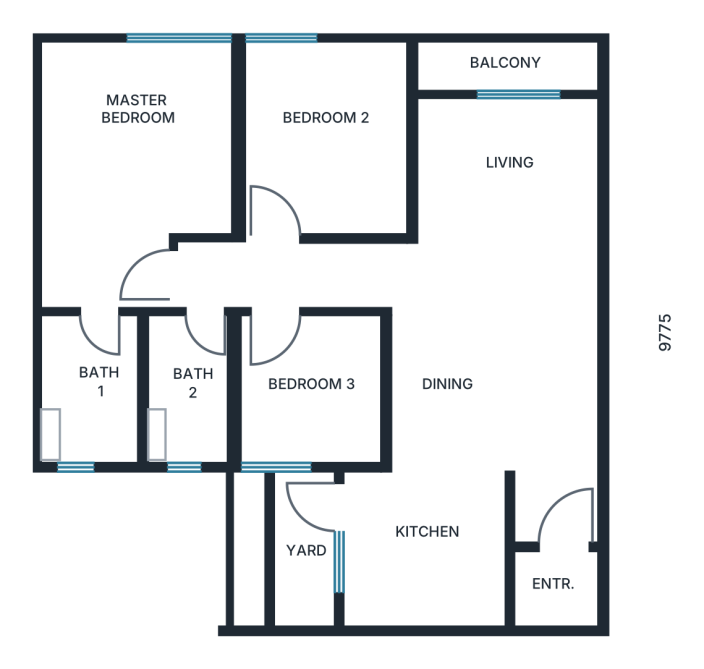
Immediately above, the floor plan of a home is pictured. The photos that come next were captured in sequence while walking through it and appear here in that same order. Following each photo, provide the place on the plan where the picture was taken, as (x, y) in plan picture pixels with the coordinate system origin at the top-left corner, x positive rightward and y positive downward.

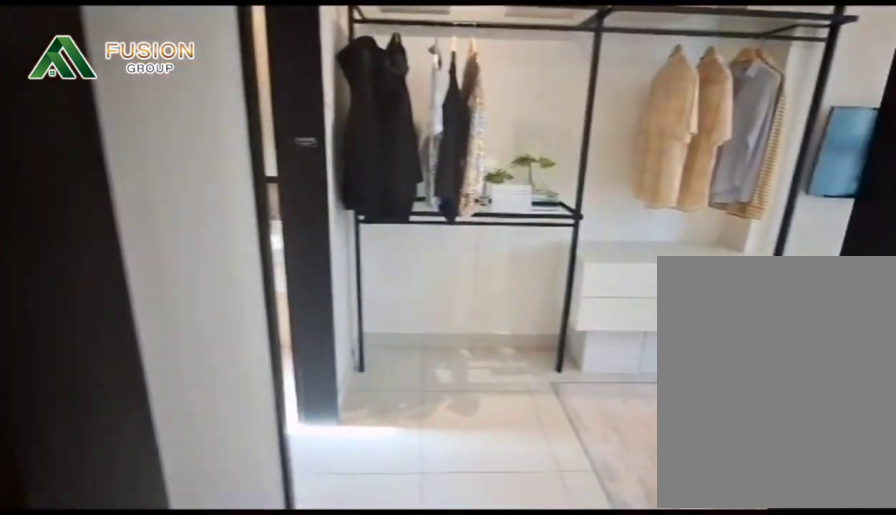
(198, 316)
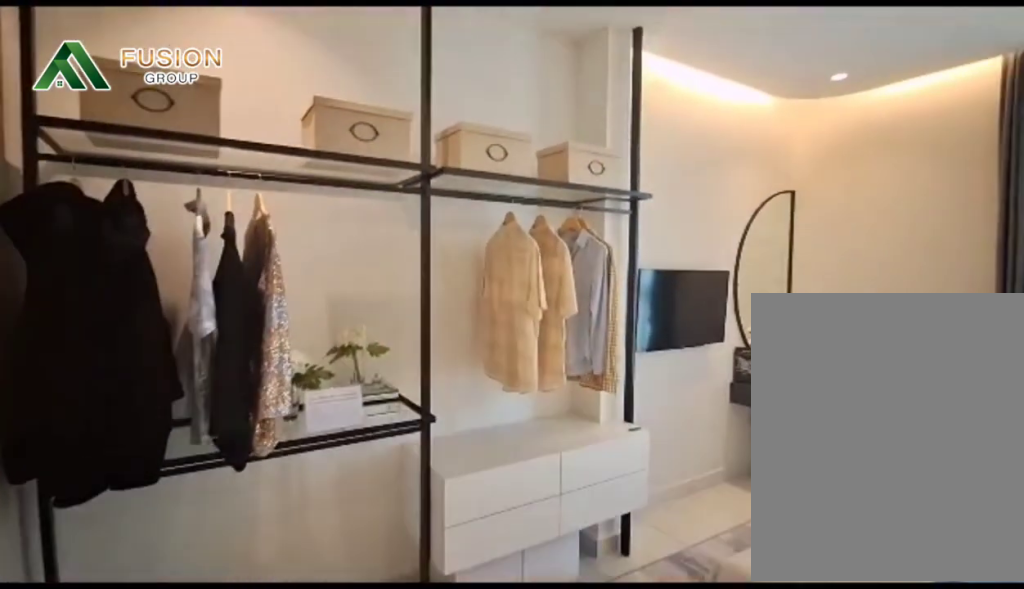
(101, 247)
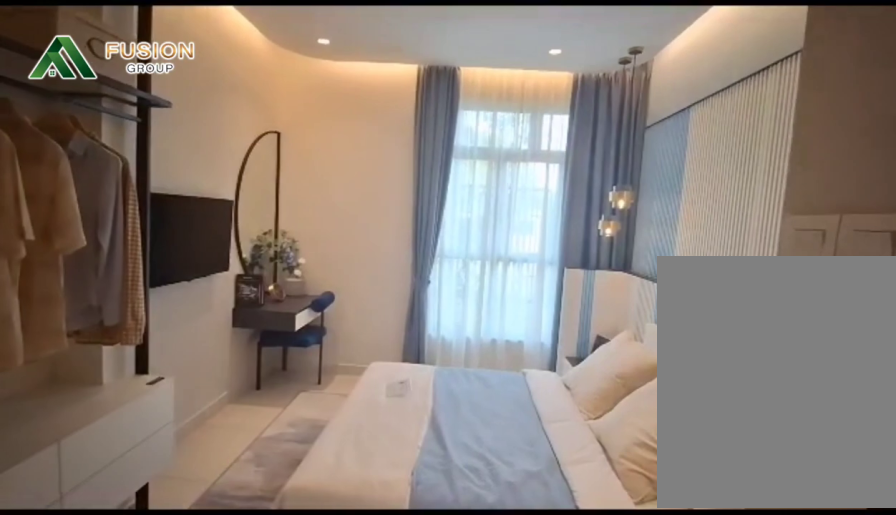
(101, 247)
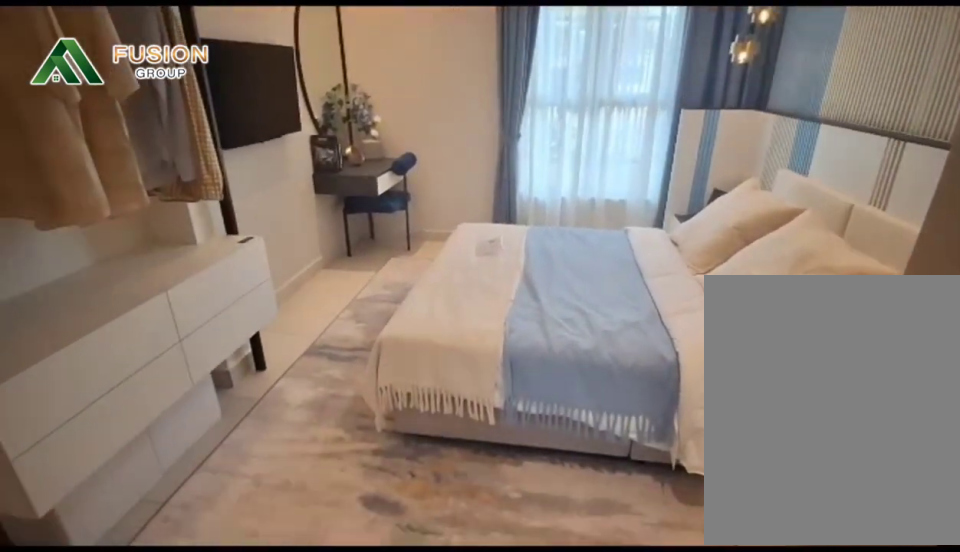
(101, 247)
